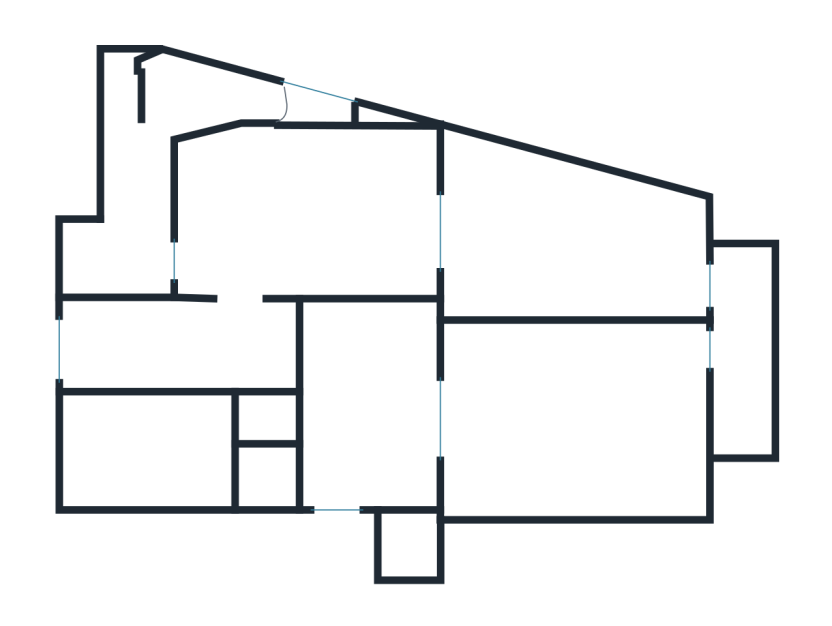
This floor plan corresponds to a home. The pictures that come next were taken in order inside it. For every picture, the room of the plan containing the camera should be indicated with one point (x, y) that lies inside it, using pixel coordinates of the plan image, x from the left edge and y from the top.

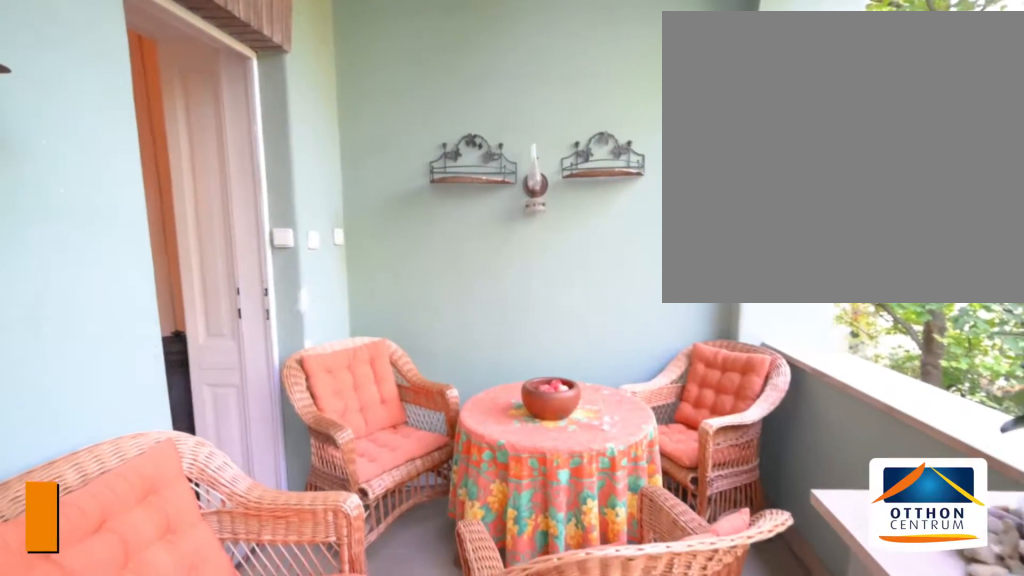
(136, 216)
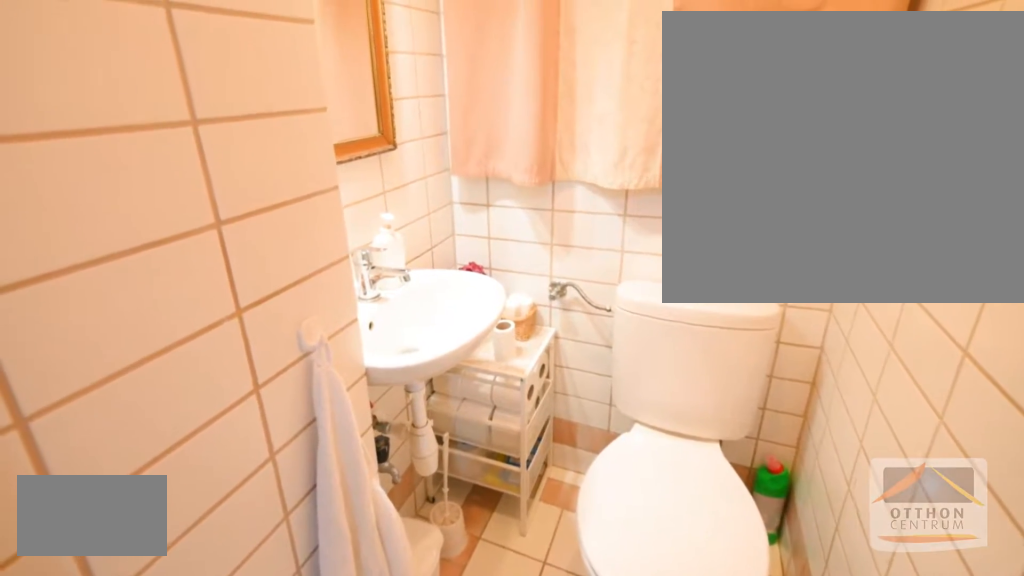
(413, 545)
